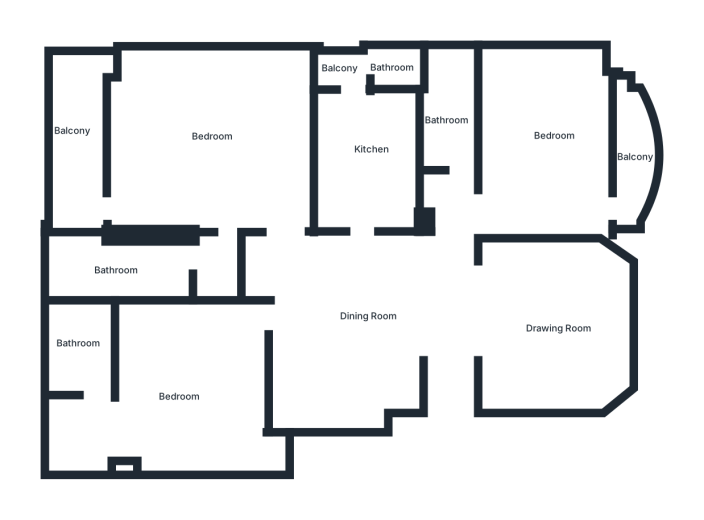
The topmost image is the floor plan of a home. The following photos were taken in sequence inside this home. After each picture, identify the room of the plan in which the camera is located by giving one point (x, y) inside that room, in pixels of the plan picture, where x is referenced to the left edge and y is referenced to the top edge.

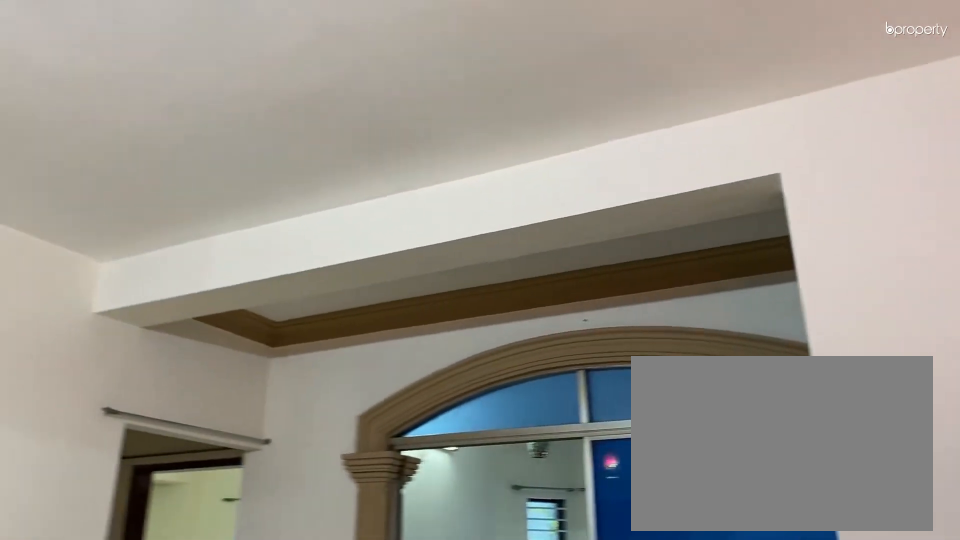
(348, 321)
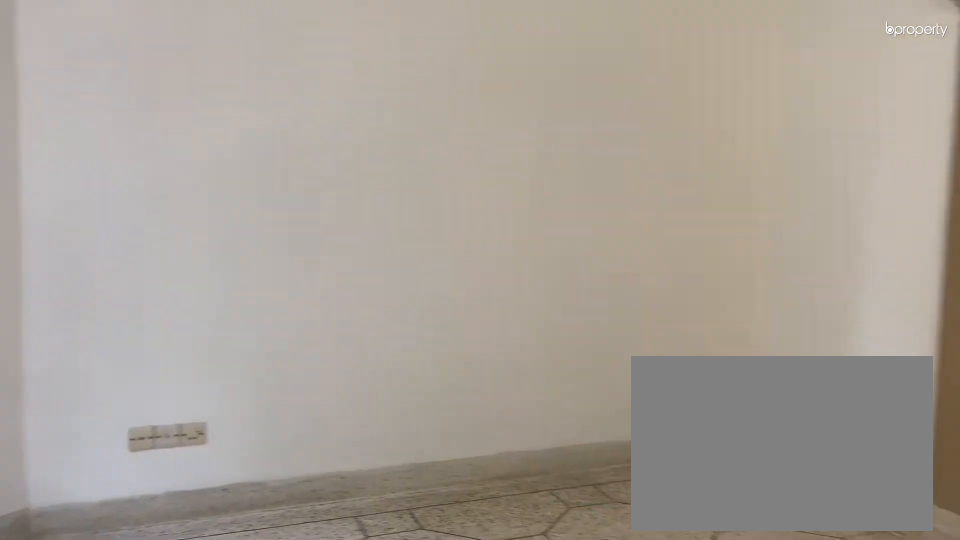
(561, 325)
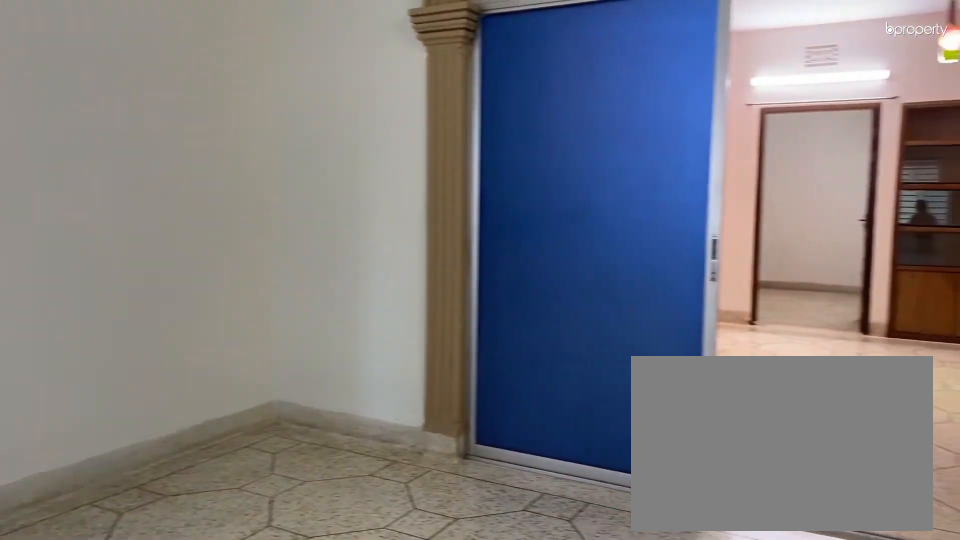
(561, 325)
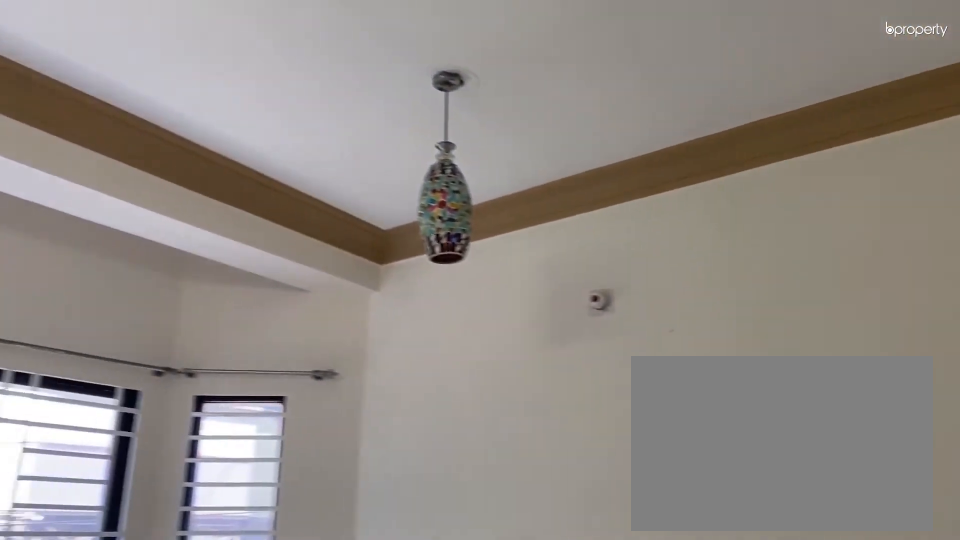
(561, 326)
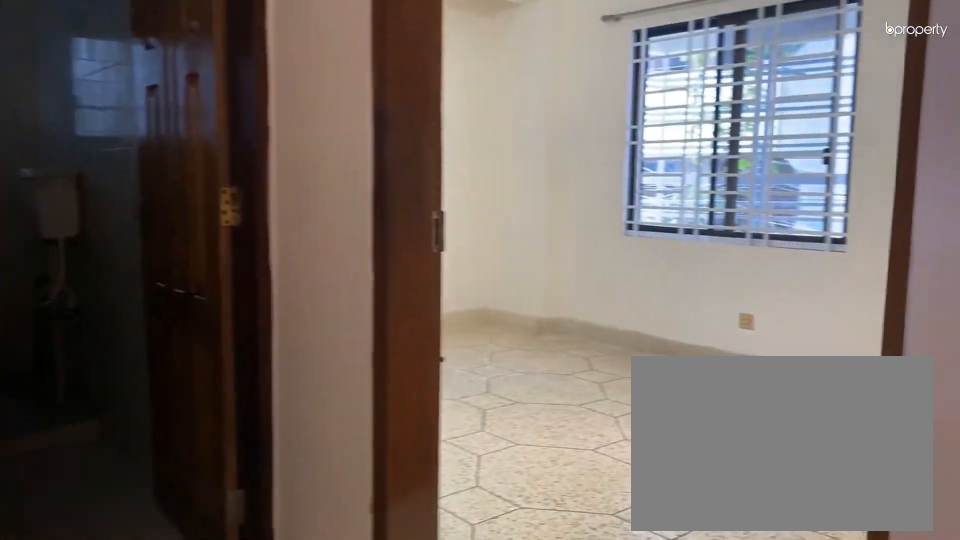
(448, 208)
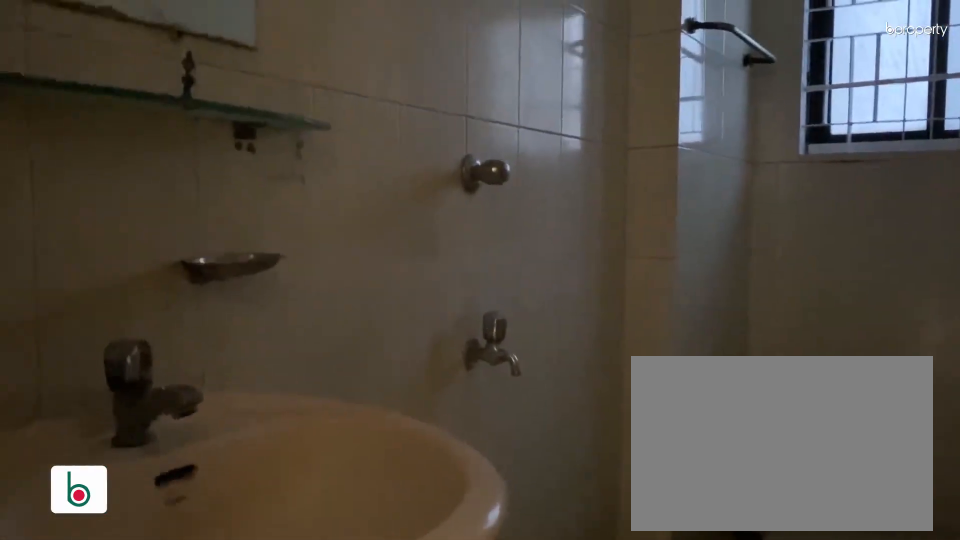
(443, 131)
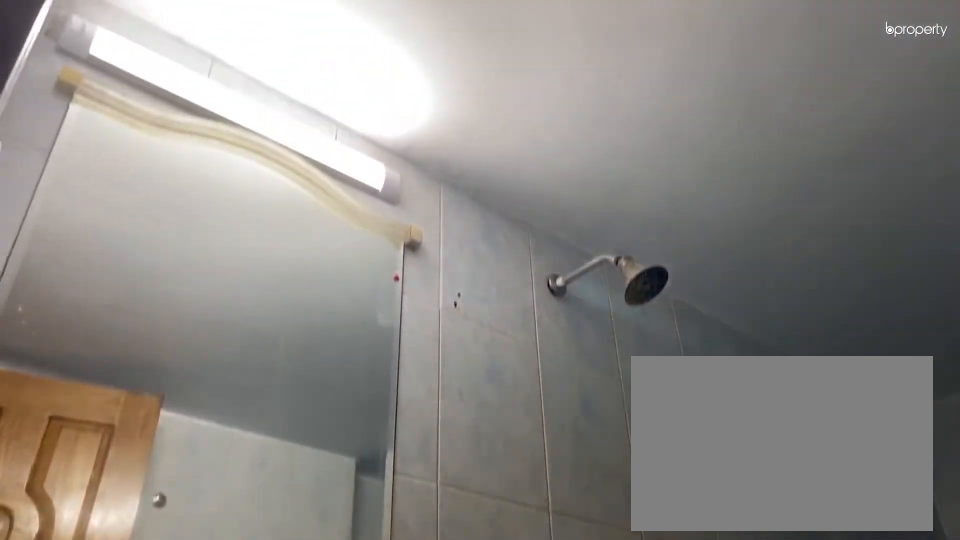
(121, 269)
